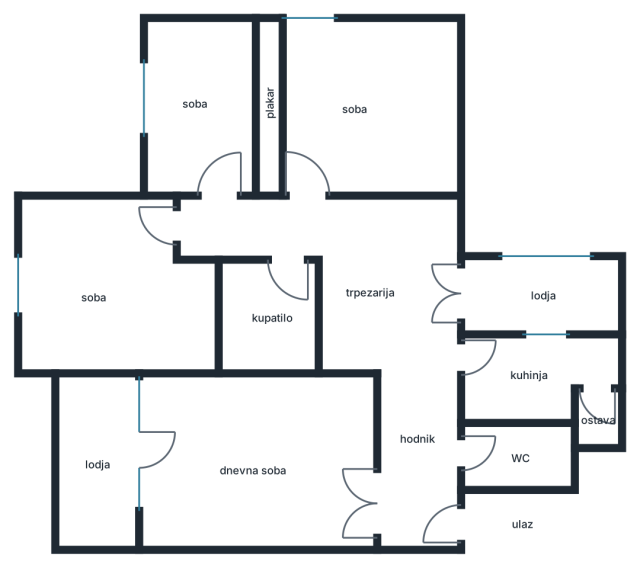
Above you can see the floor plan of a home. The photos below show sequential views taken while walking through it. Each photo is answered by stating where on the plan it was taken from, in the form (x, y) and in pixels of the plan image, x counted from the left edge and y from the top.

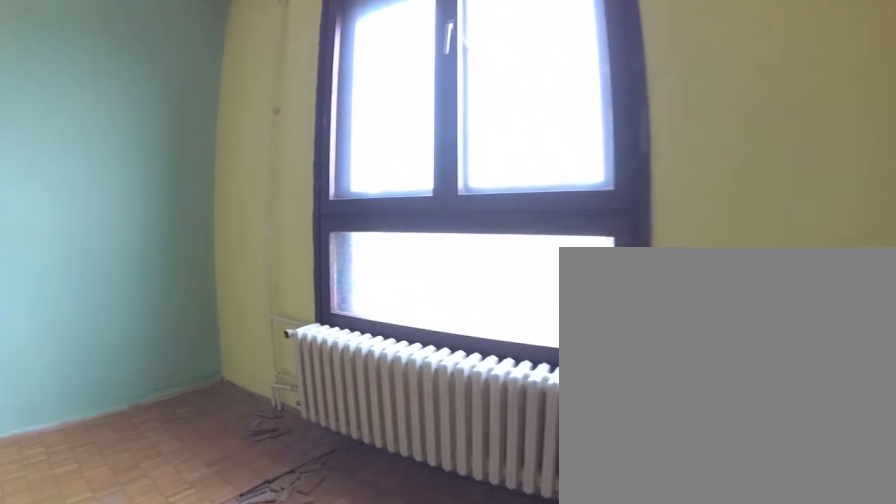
(66, 219)
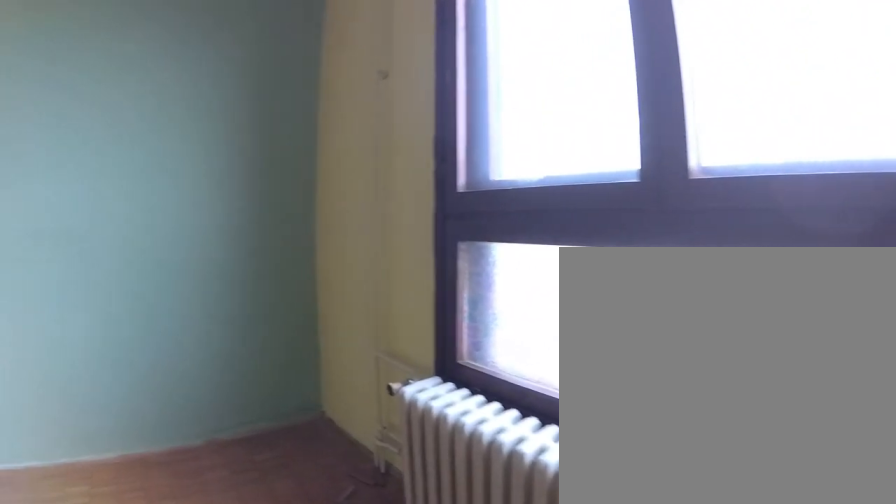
(52, 229)
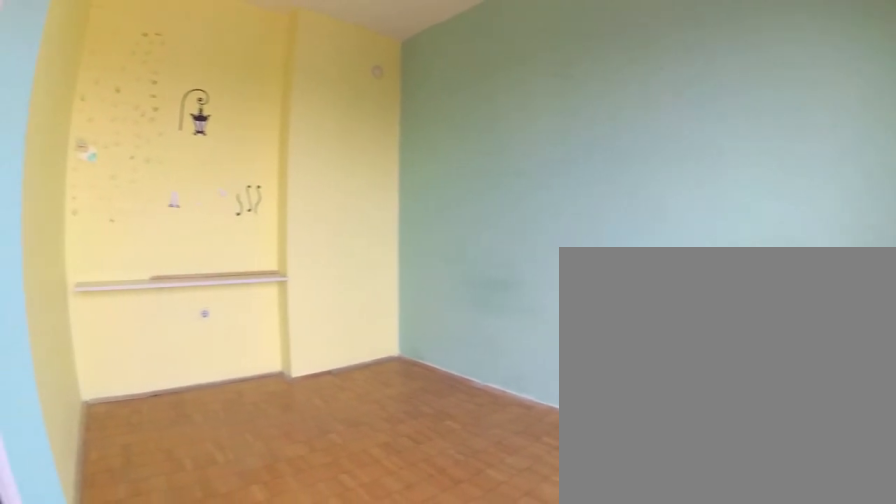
(42, 240)
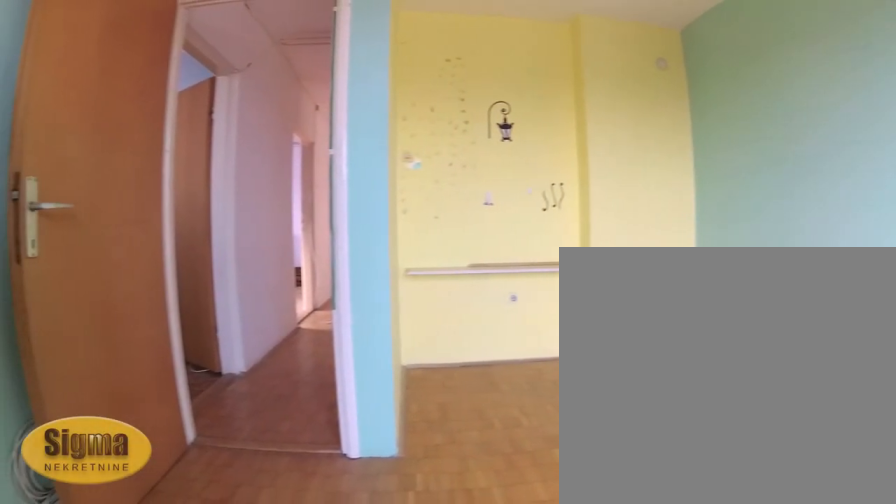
(41, 243)
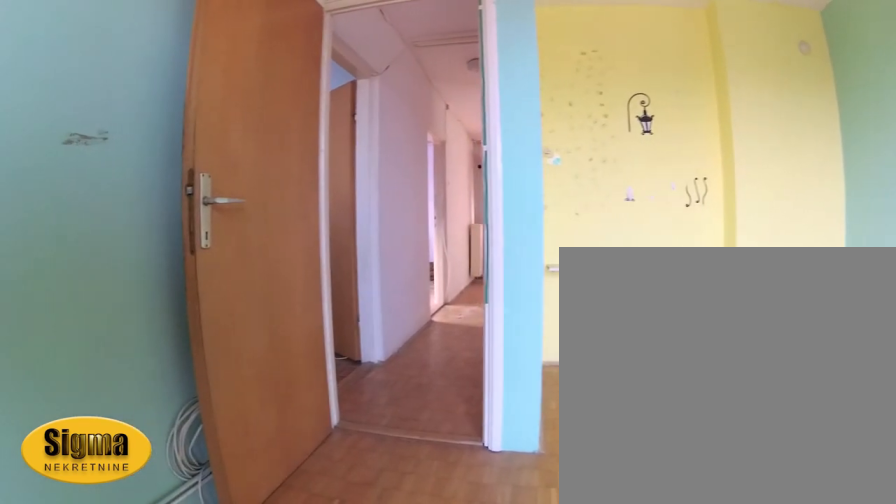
(41, 245)
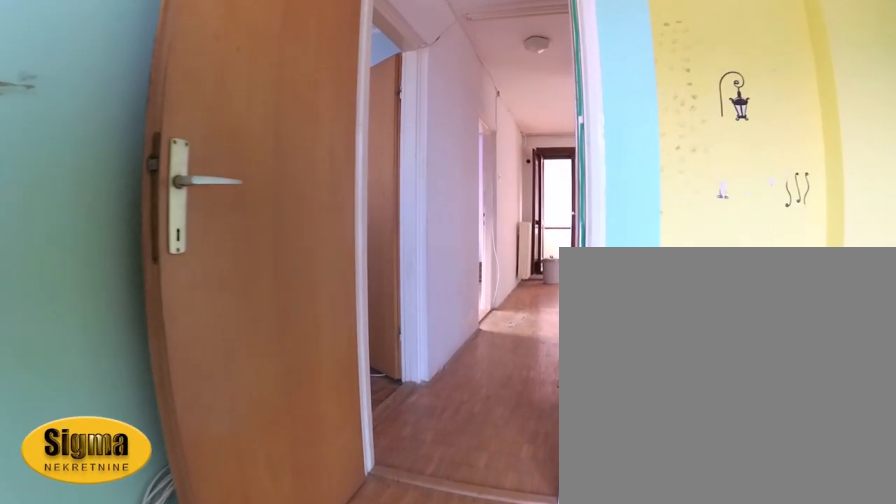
(82, 241)
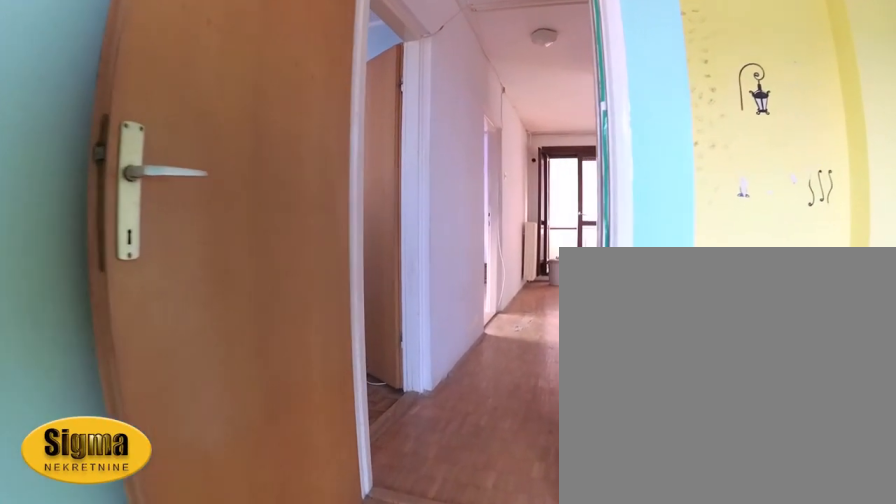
(95, 239)
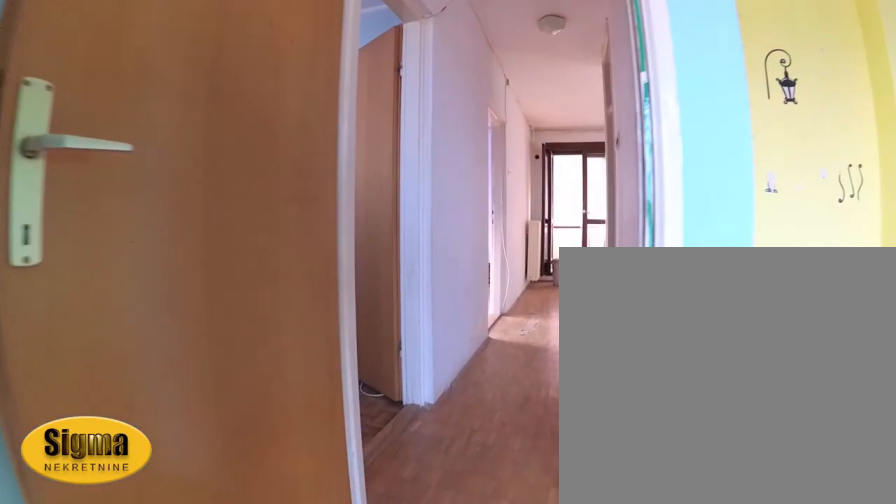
(108, 238)
